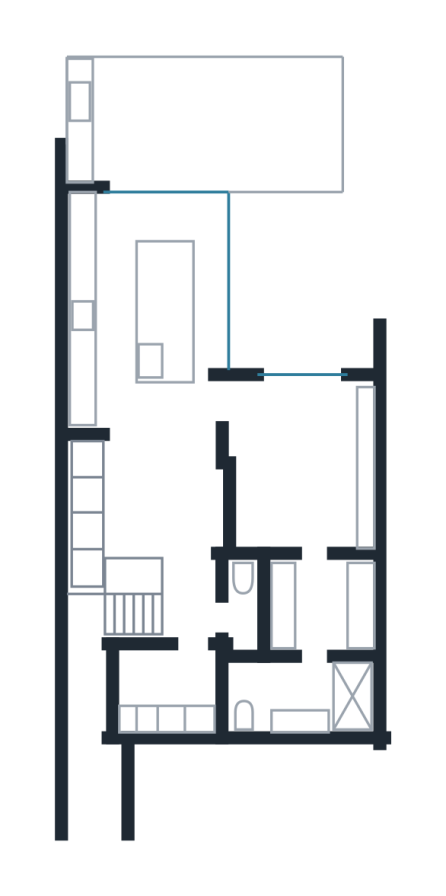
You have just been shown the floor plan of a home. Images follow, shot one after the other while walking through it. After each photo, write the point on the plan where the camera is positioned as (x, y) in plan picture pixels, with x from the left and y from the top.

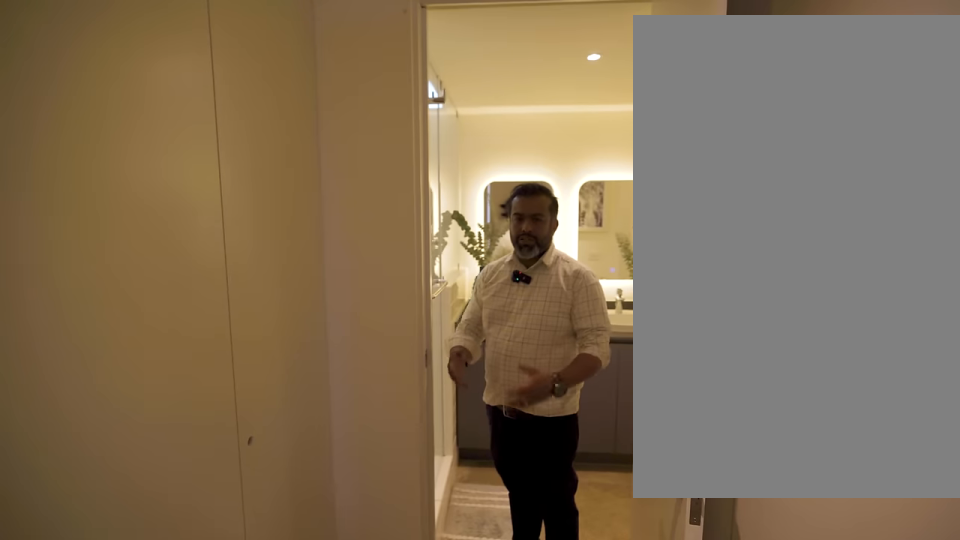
(313, 576)
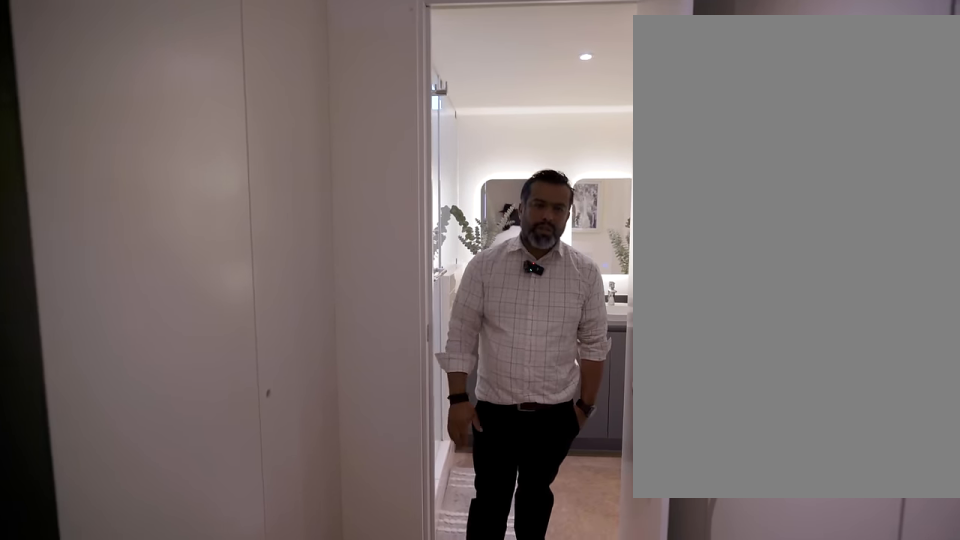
(314, 583)
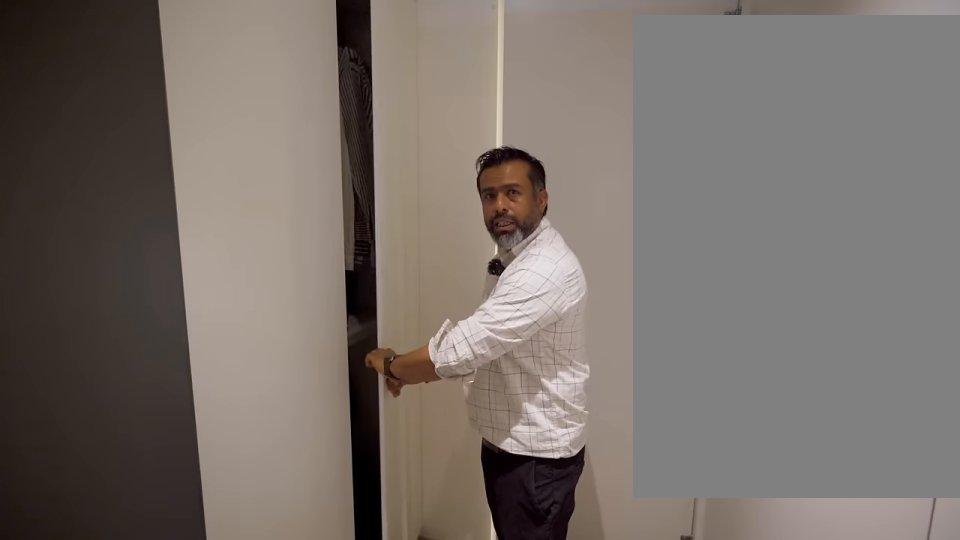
(315, 581)
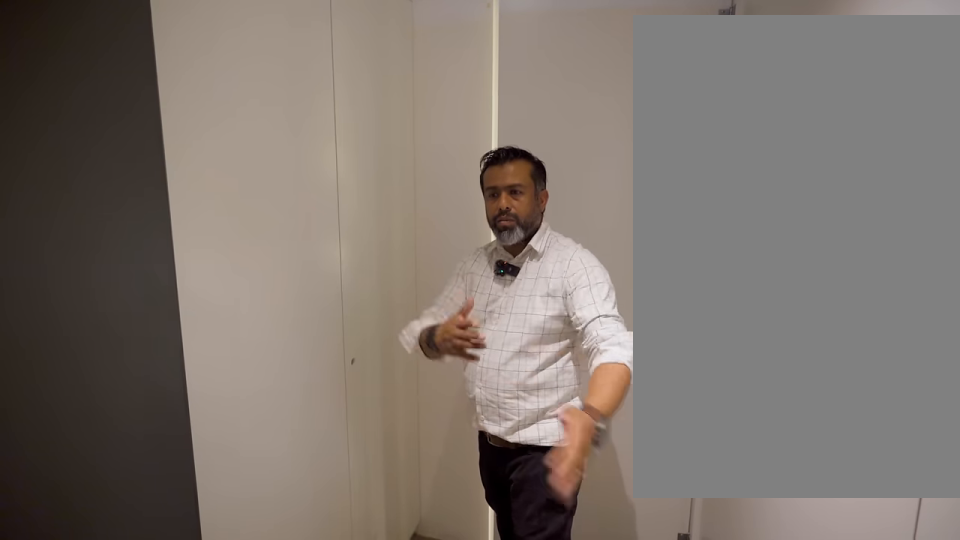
(315, 581)
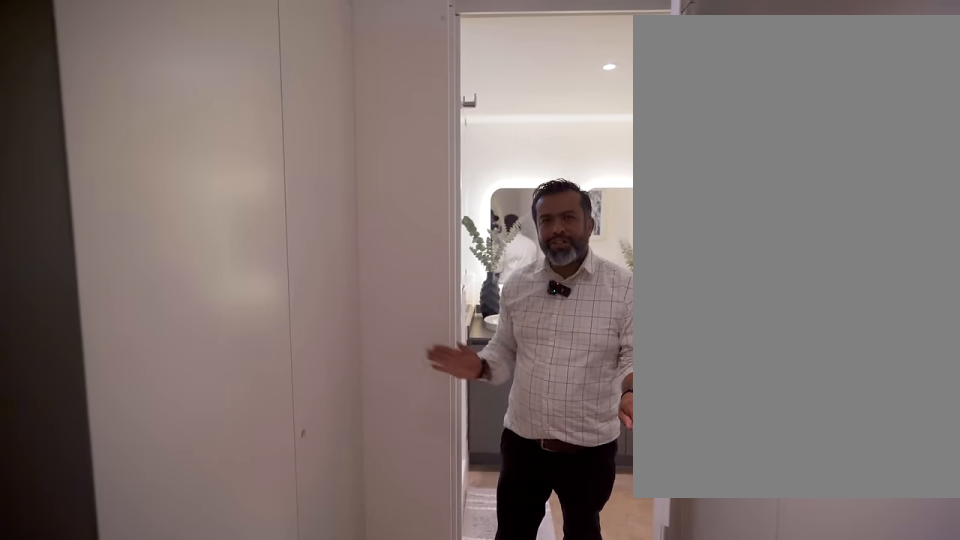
(314, 583)
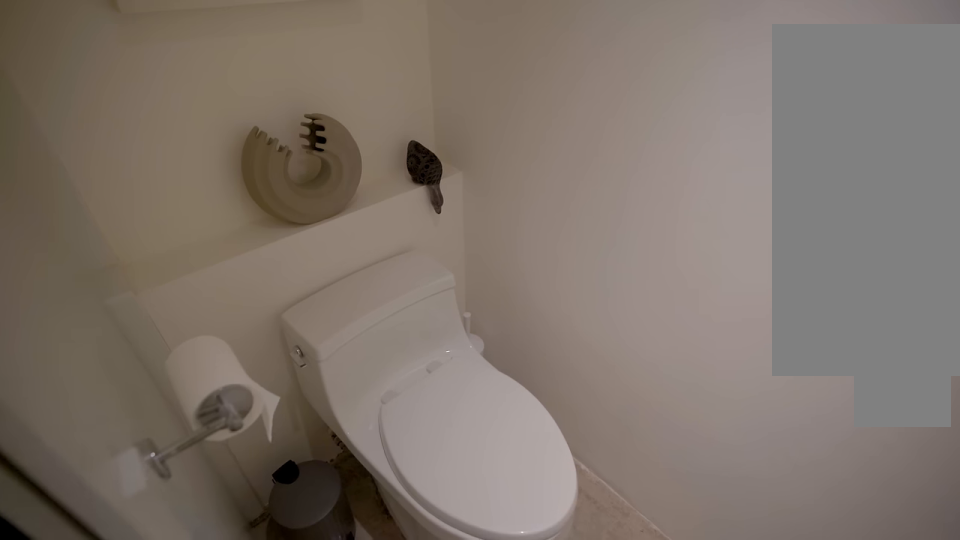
(307, 676)
